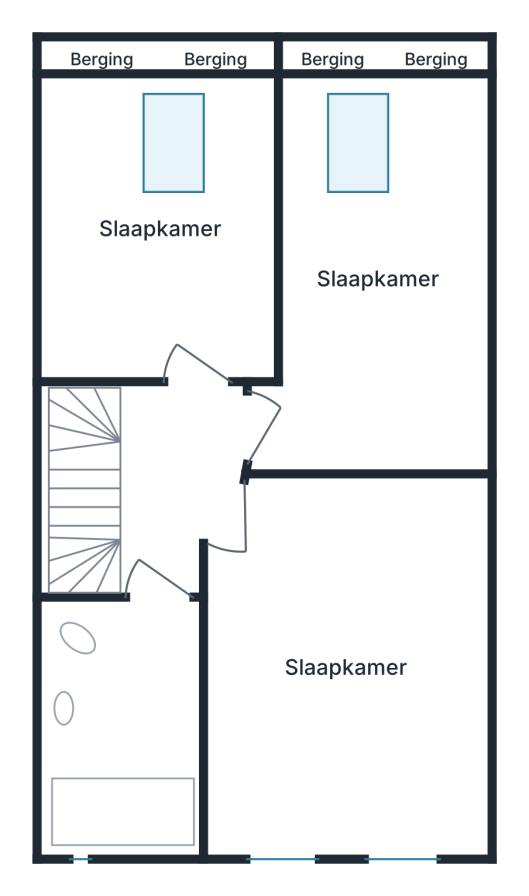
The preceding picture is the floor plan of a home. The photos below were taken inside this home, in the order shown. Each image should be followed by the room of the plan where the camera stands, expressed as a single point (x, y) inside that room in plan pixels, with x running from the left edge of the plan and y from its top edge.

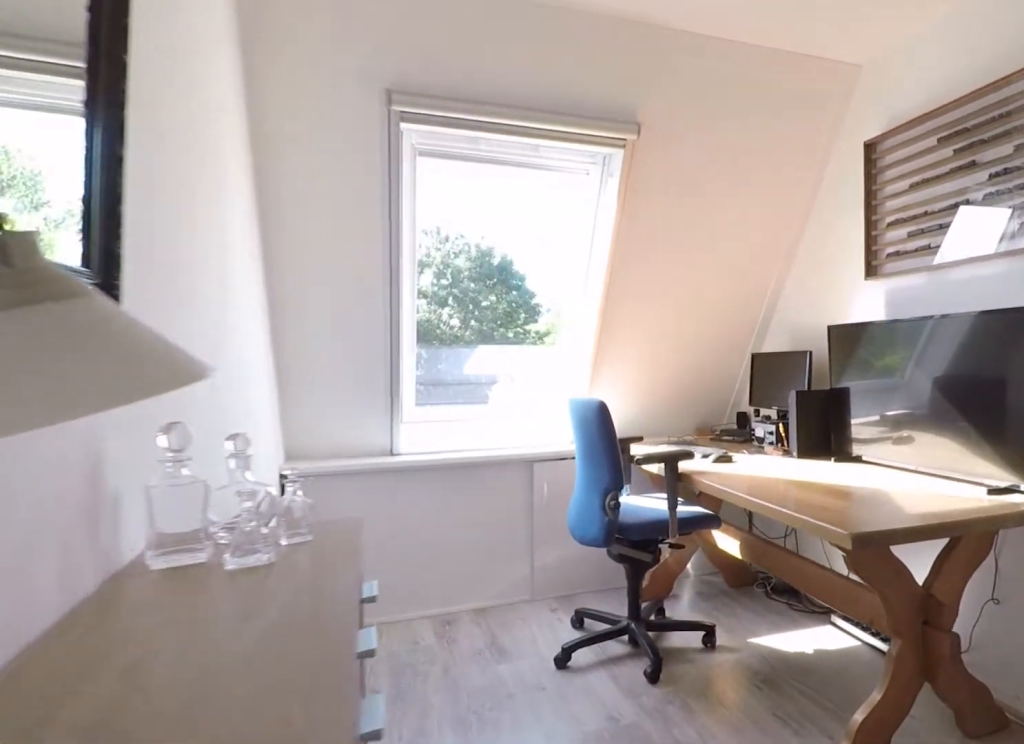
(477, 284)
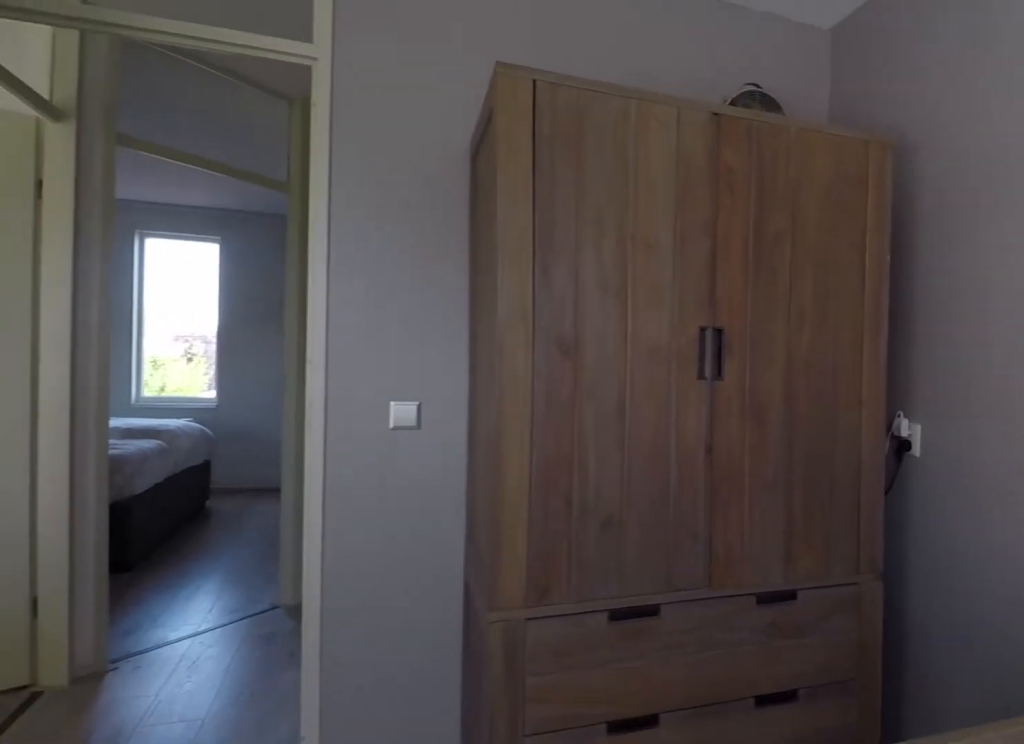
(162, 131)
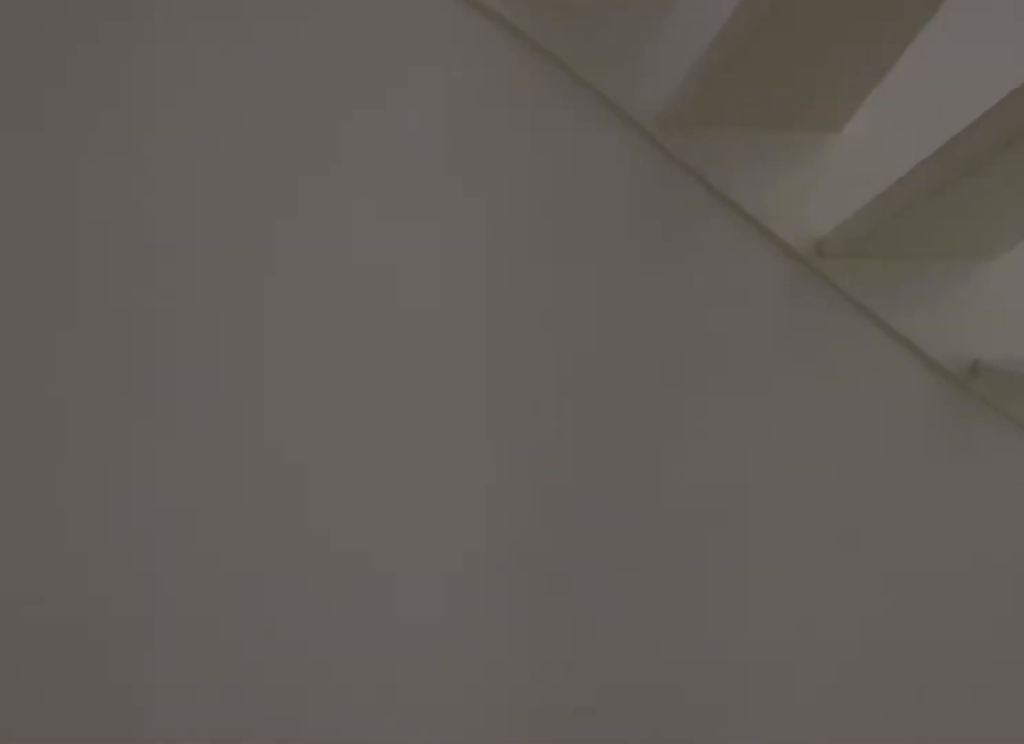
(155, 513)
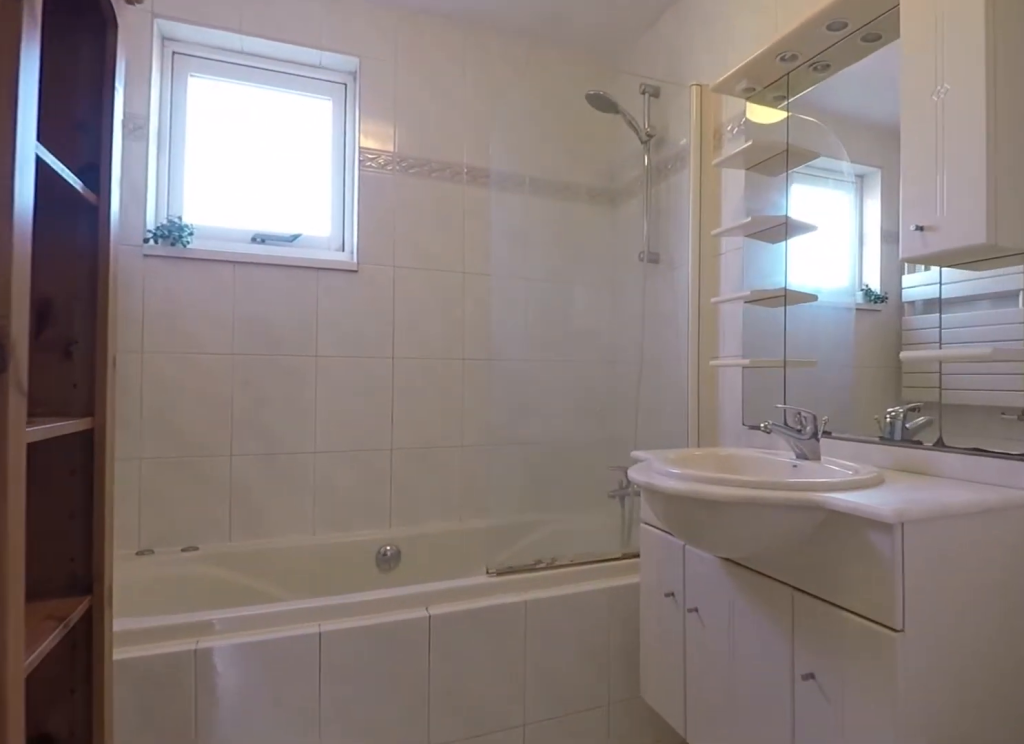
(122, 726)
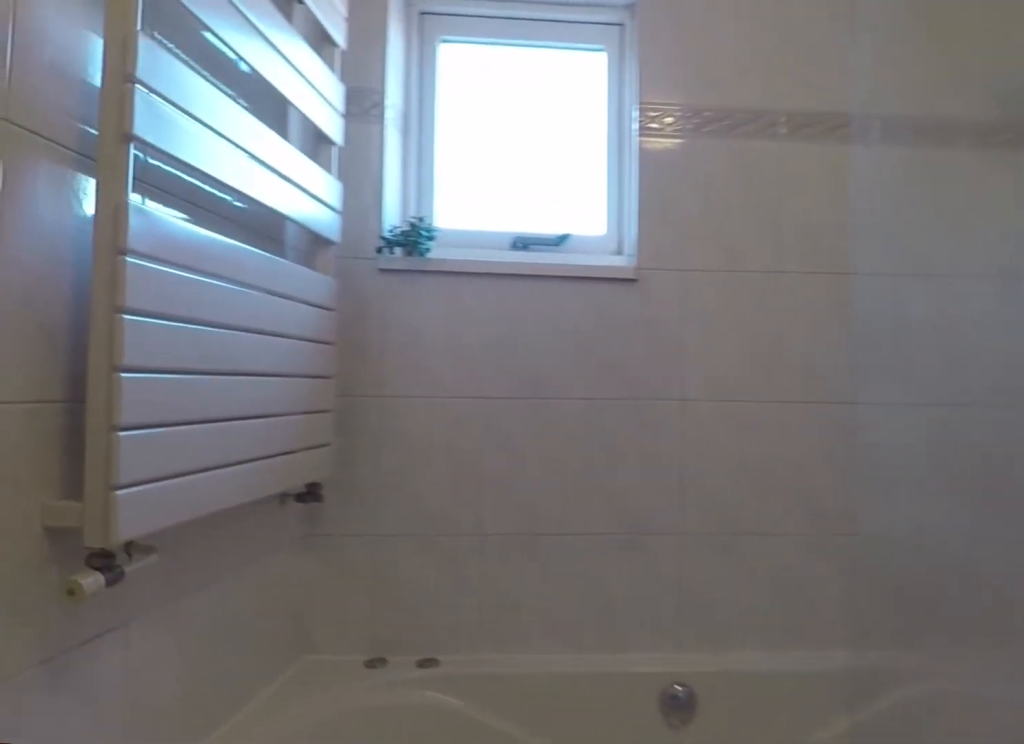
(122, 726)
